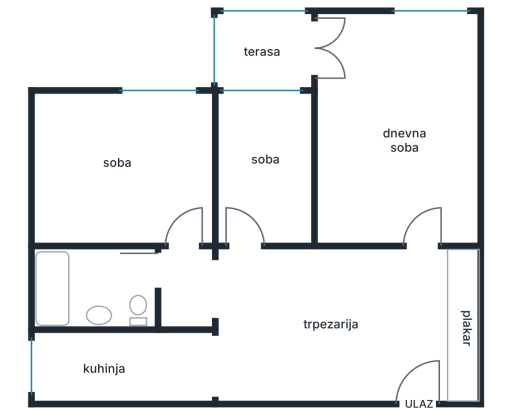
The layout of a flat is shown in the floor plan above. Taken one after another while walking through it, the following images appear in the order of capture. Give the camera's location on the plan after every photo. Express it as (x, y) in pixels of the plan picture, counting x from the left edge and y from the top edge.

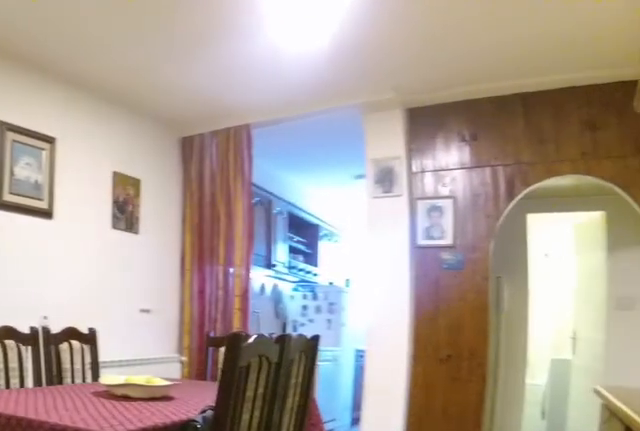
(426, 259)
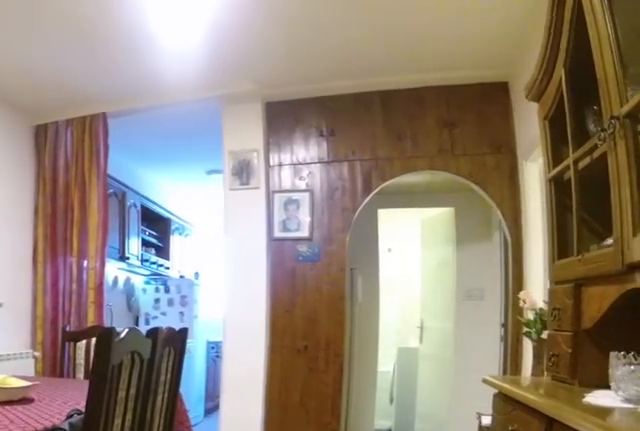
(408, 264)
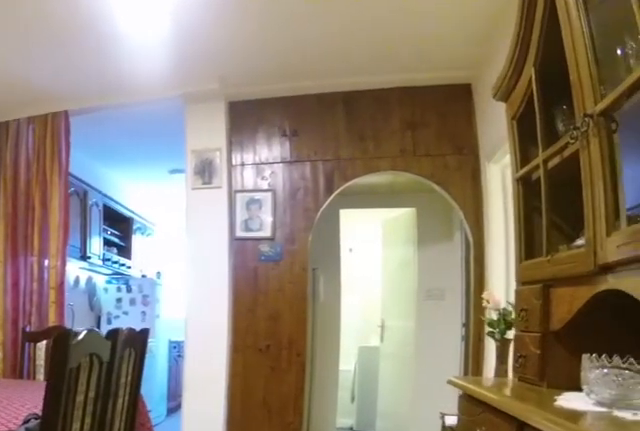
(404, 264)
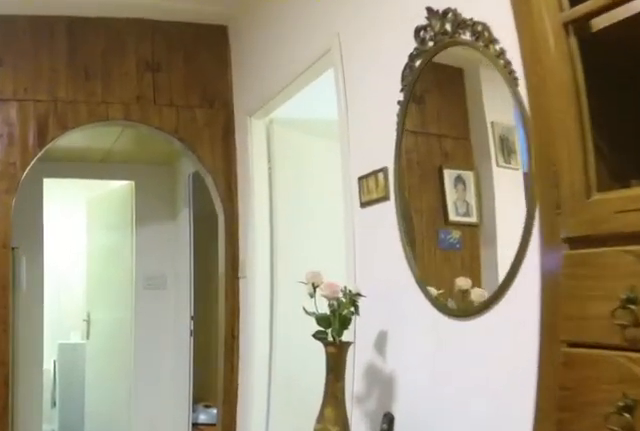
(358, 265)
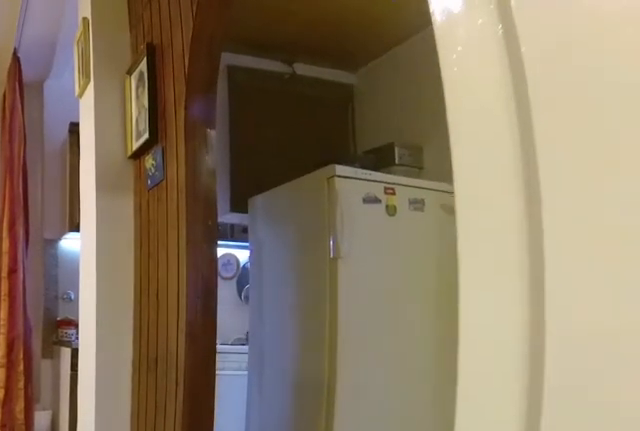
(250, 210)
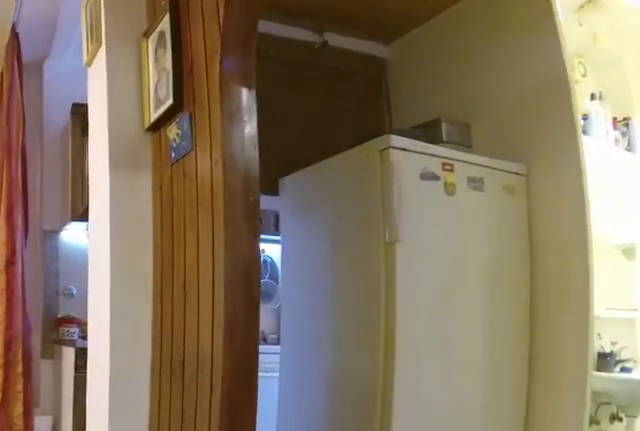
(247, 227)
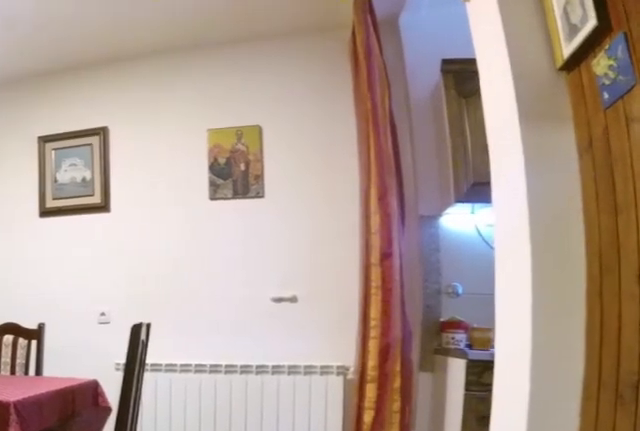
(239, 240)
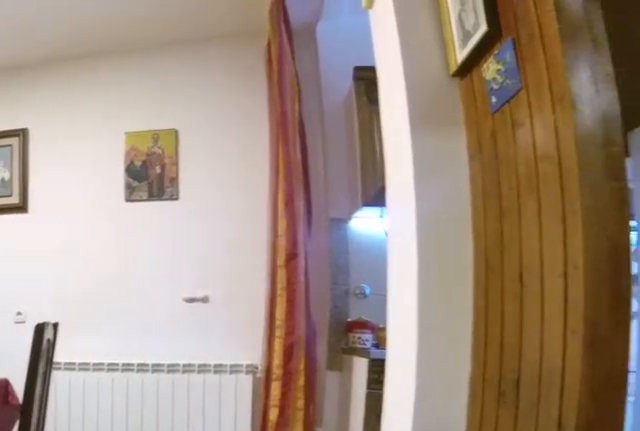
(241, 241)
